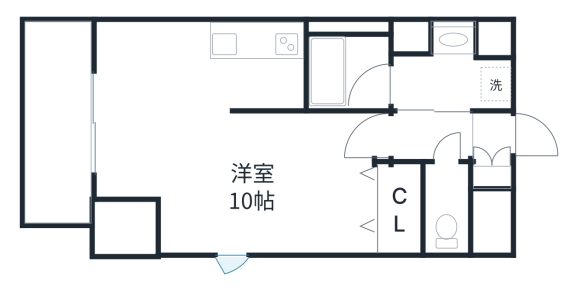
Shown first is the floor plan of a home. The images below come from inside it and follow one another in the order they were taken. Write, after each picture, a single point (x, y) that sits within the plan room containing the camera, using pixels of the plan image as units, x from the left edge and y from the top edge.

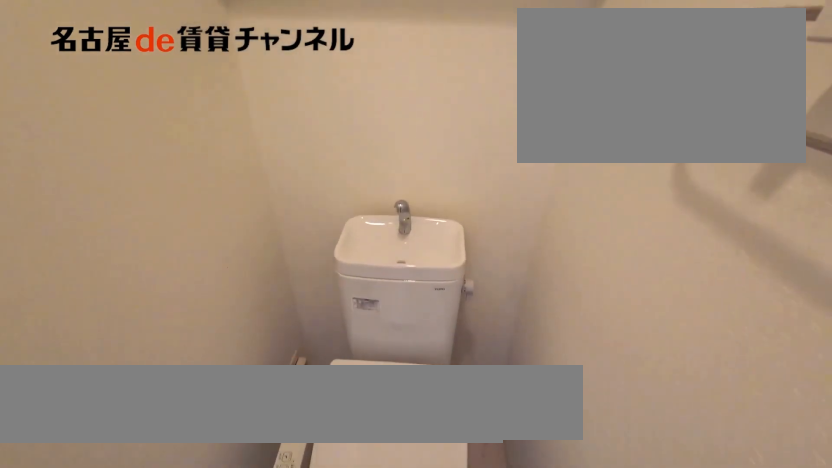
(448, 210)
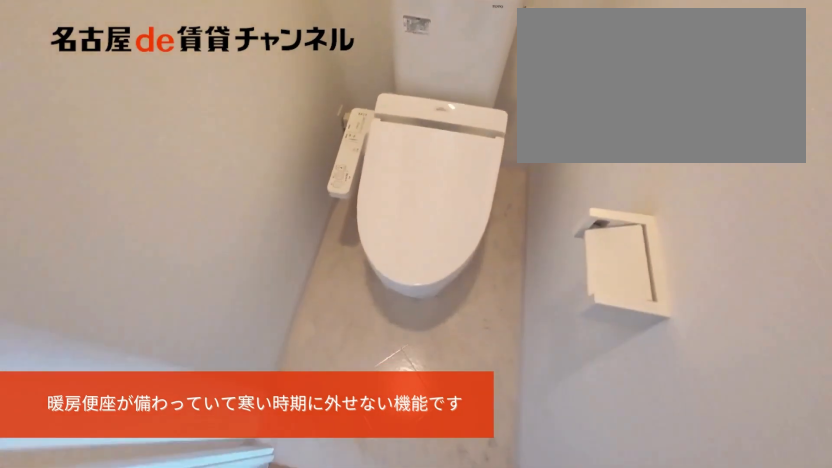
(448, 210)
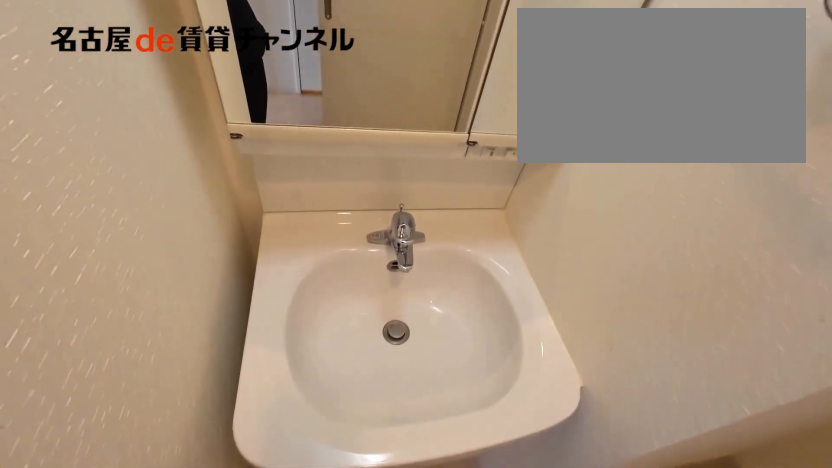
(450, 64)
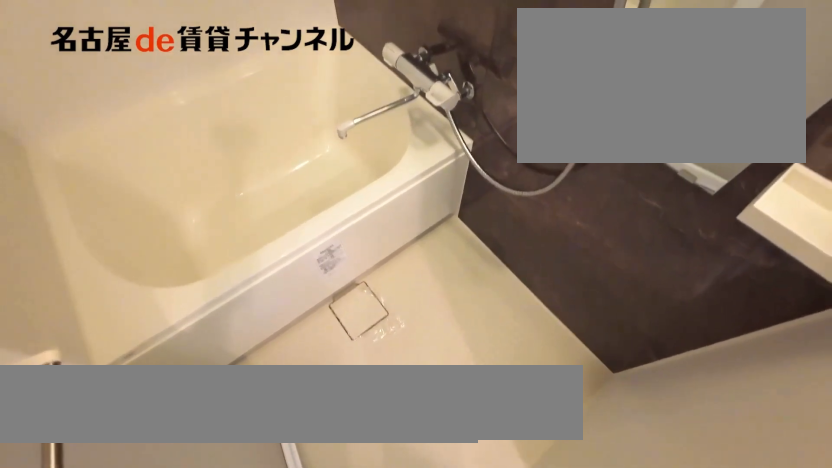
(350, 64)
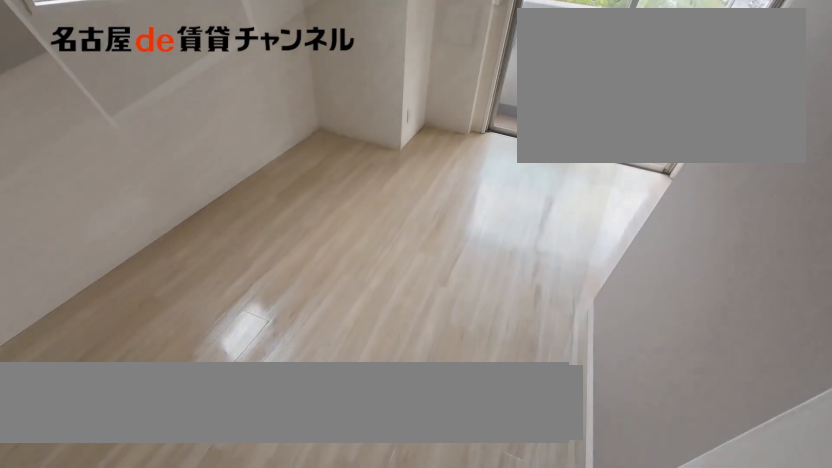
(261, 192)
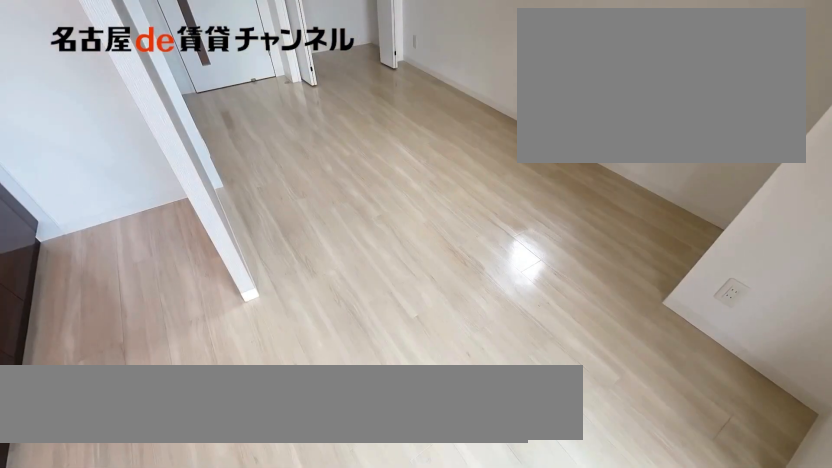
(261, 192)
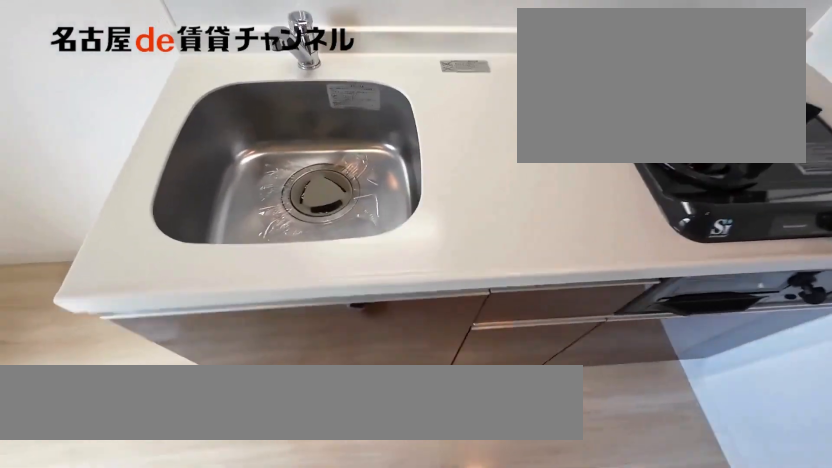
(258, 64)
